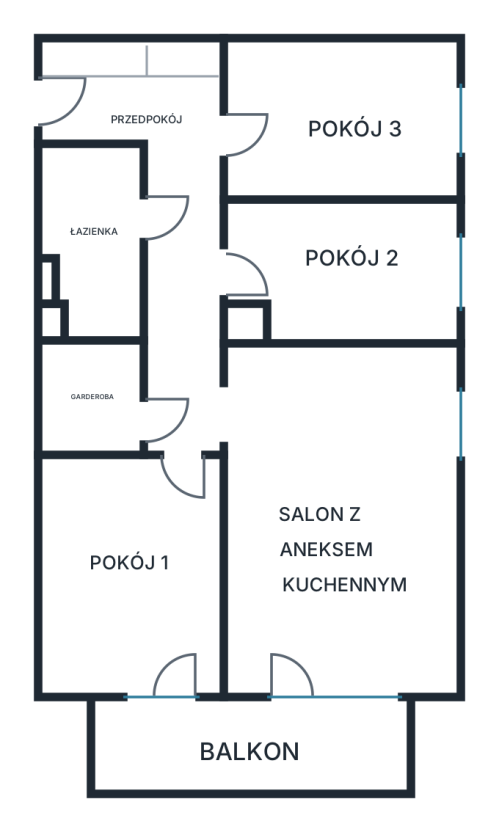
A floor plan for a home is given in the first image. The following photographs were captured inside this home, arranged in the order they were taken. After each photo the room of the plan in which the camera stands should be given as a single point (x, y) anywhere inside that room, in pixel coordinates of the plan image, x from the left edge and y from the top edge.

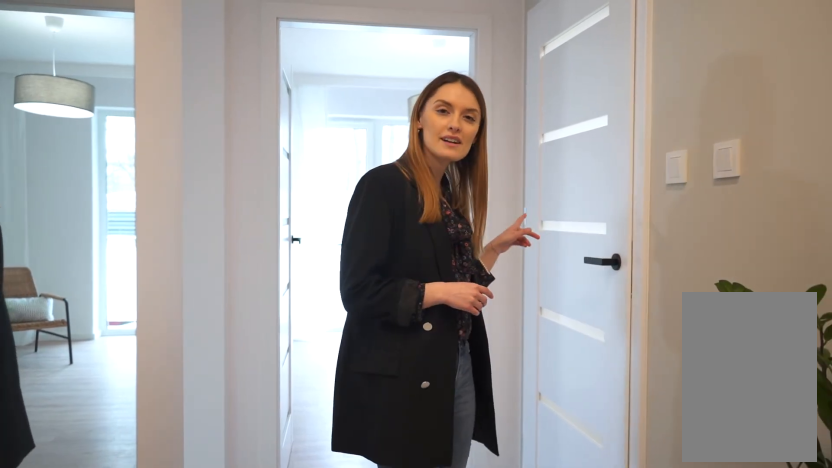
(165, 203)
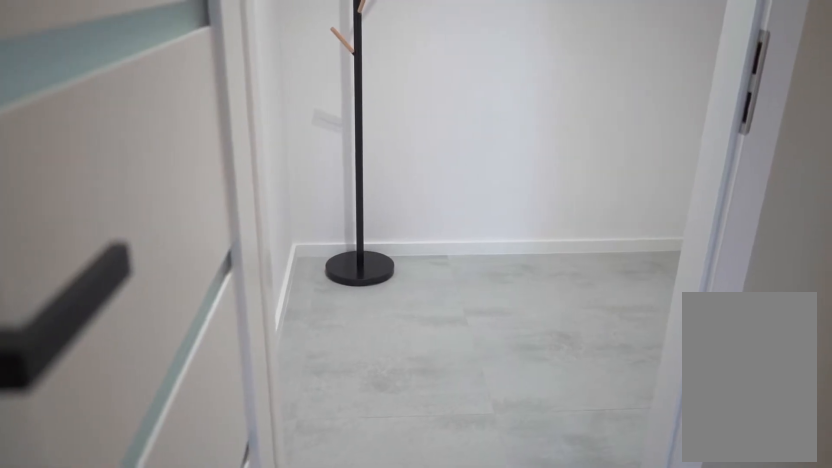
(93, 397)
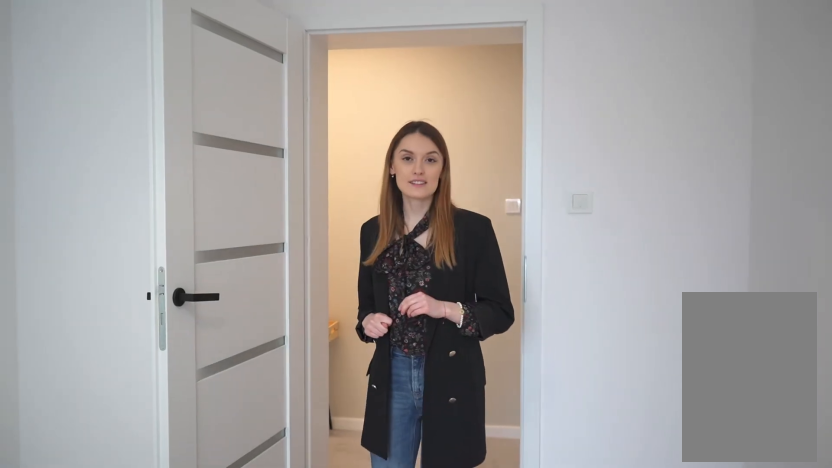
(347, 268)
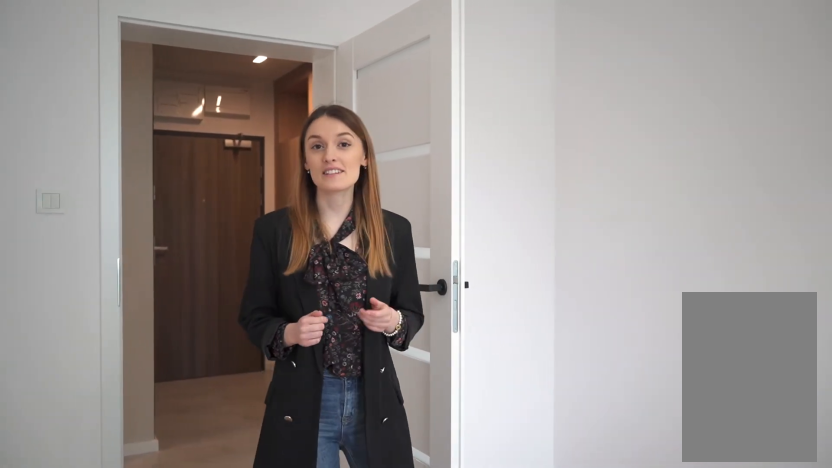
(347, 120)
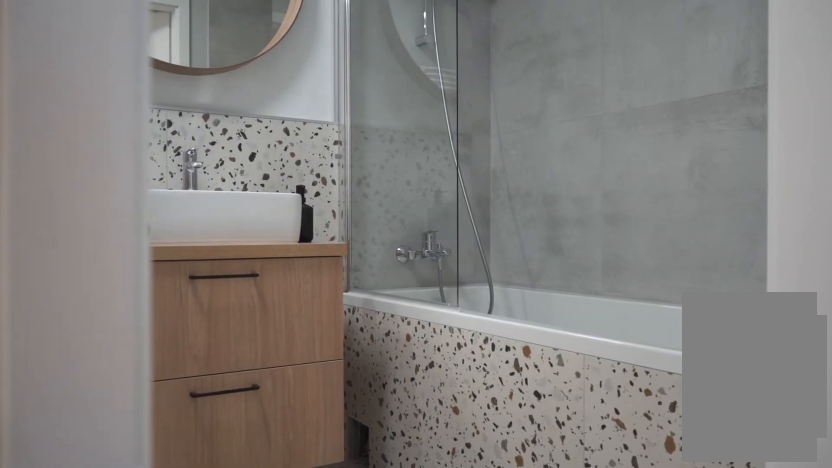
(93, 239)
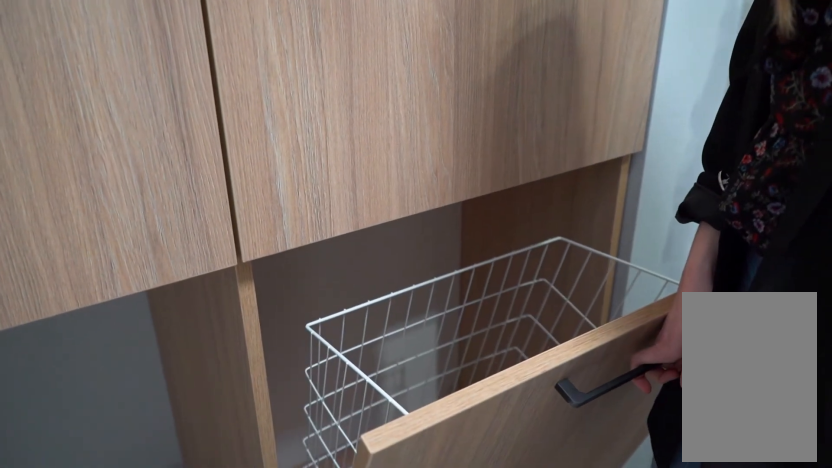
(94, 238)
